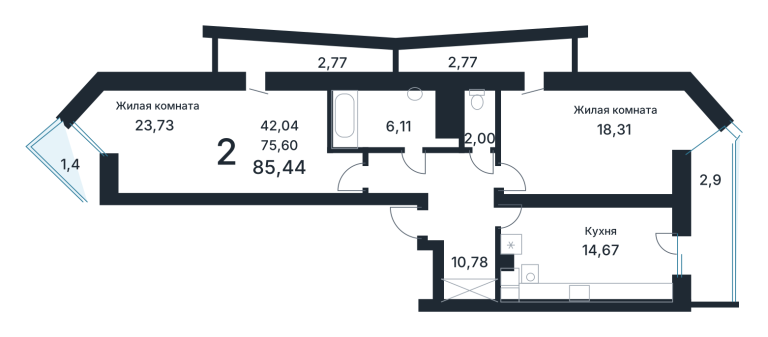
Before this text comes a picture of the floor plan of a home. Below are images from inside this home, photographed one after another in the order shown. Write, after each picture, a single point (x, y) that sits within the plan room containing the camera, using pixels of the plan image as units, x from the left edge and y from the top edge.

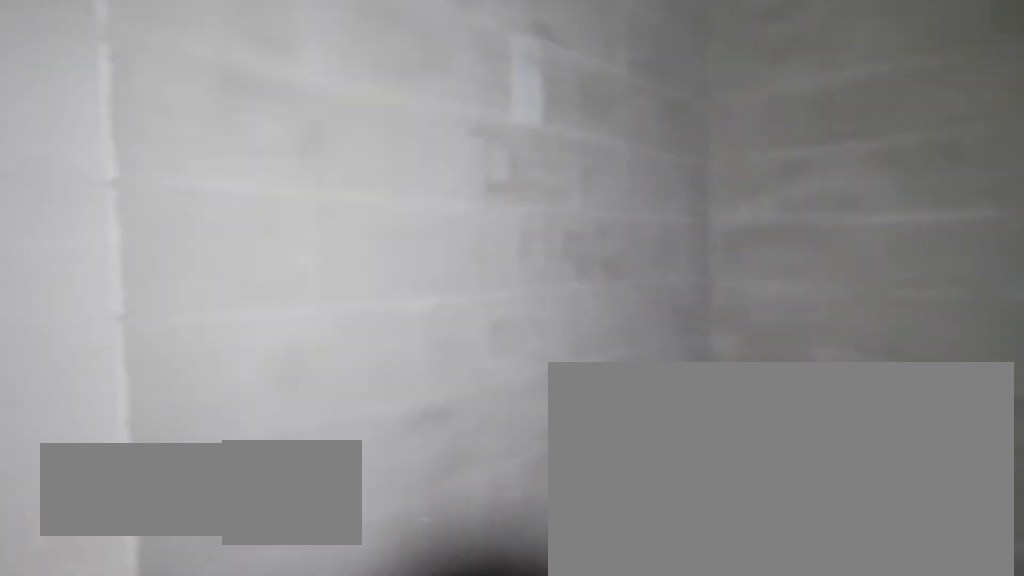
(388, 121)
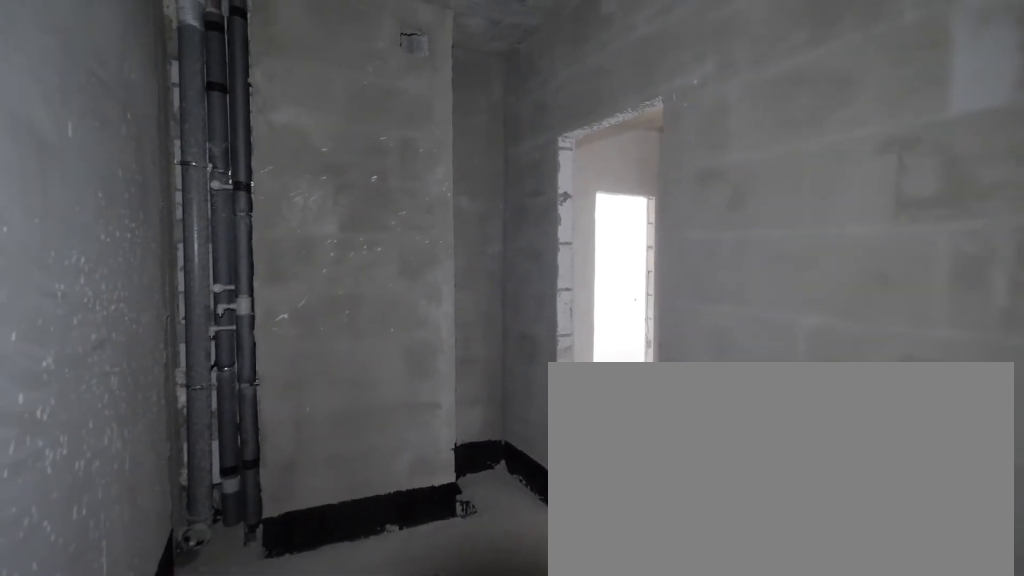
(388, 121)
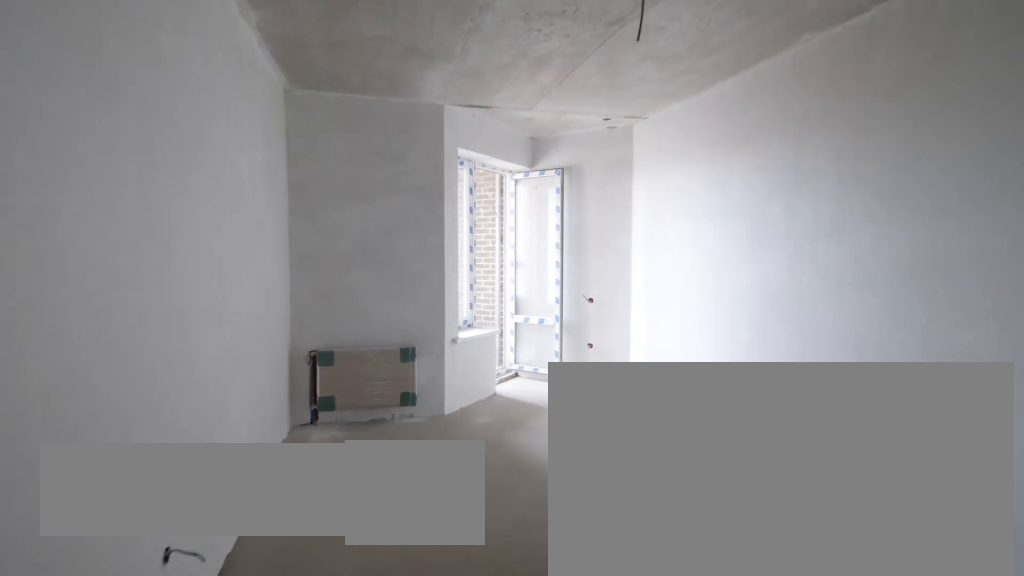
(265, 147)
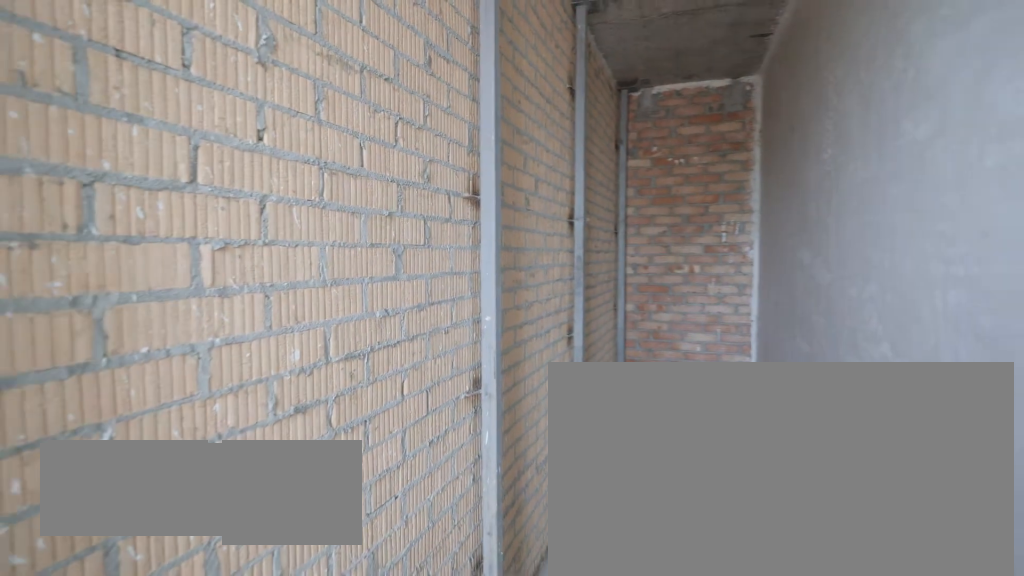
(301, 56)
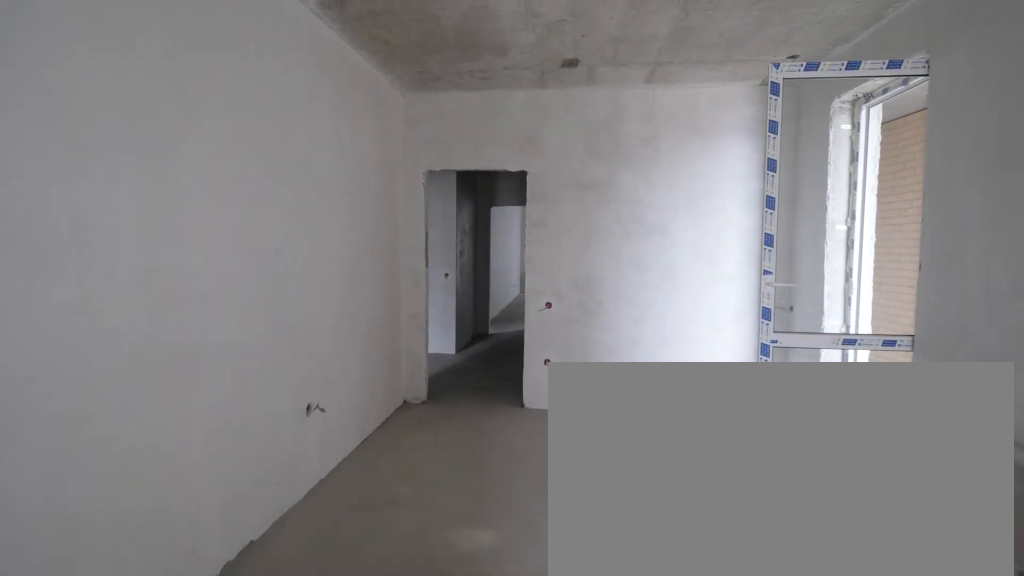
(595, 141)
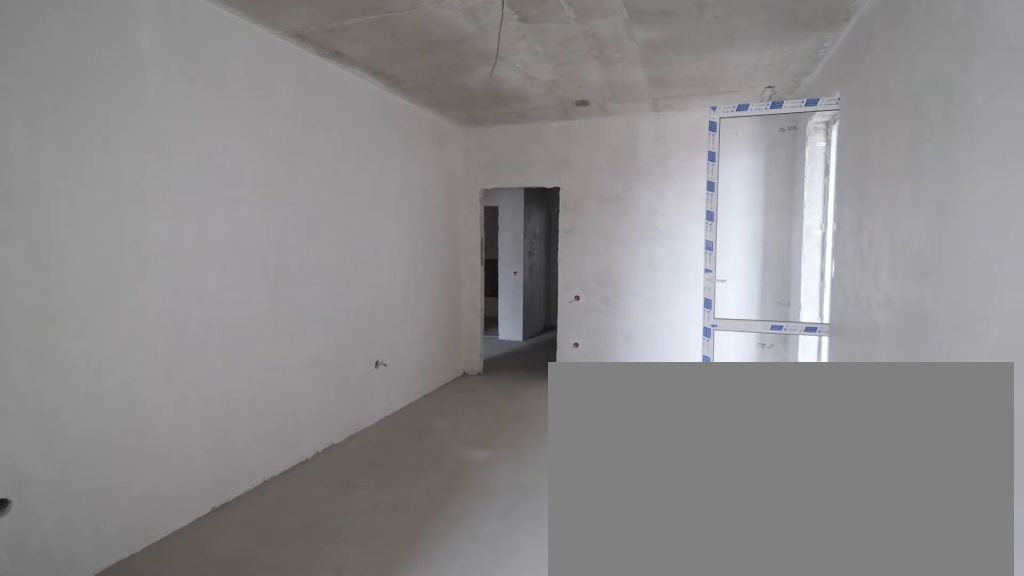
(595, 141)
